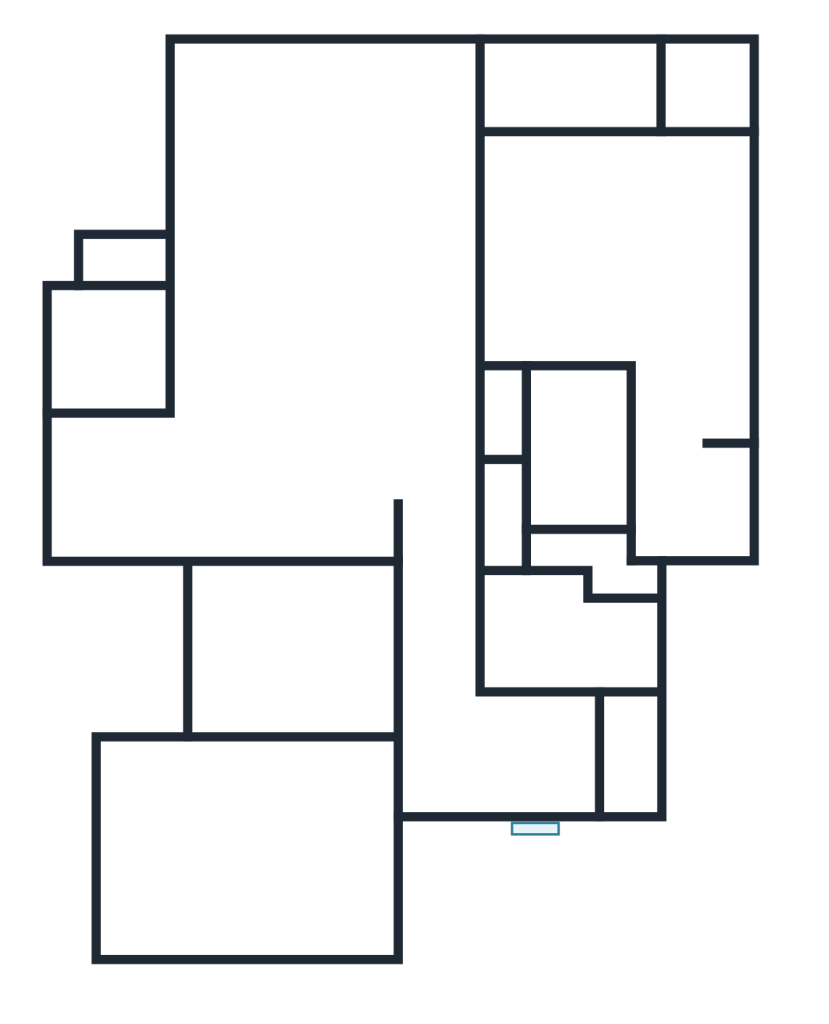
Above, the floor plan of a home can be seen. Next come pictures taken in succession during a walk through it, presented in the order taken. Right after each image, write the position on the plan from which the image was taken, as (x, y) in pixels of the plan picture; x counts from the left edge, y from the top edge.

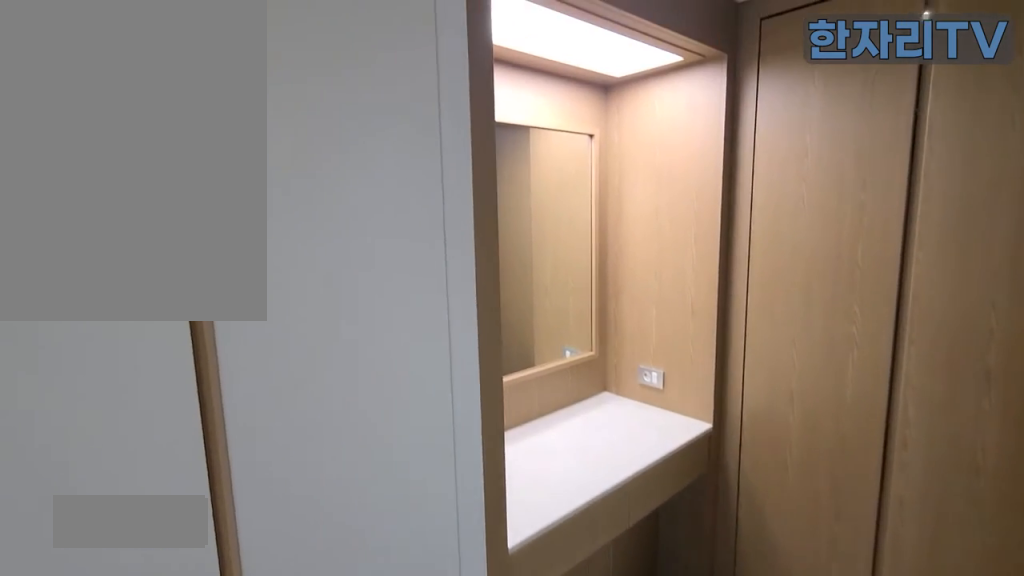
(690, 490)
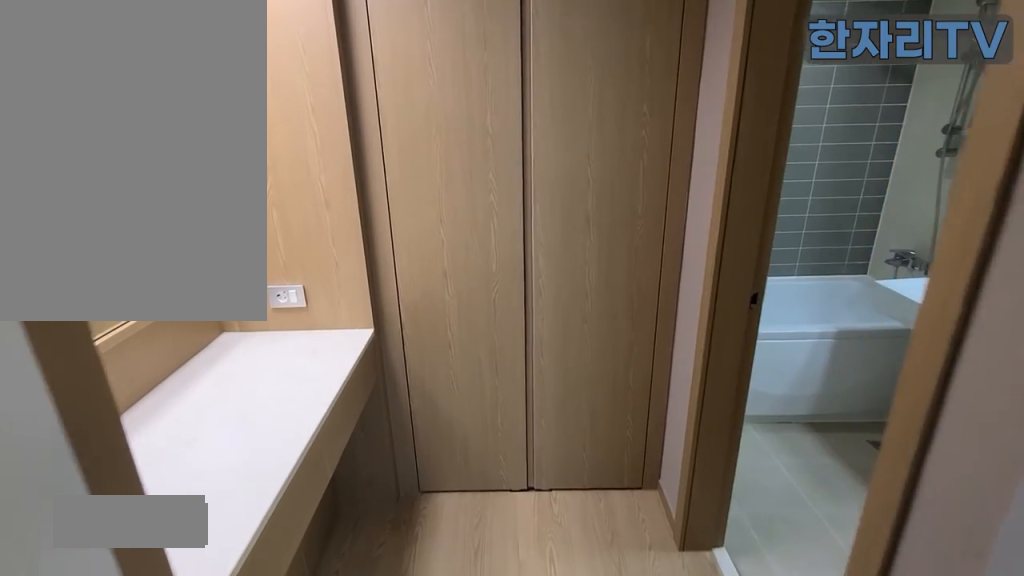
(690, 490)
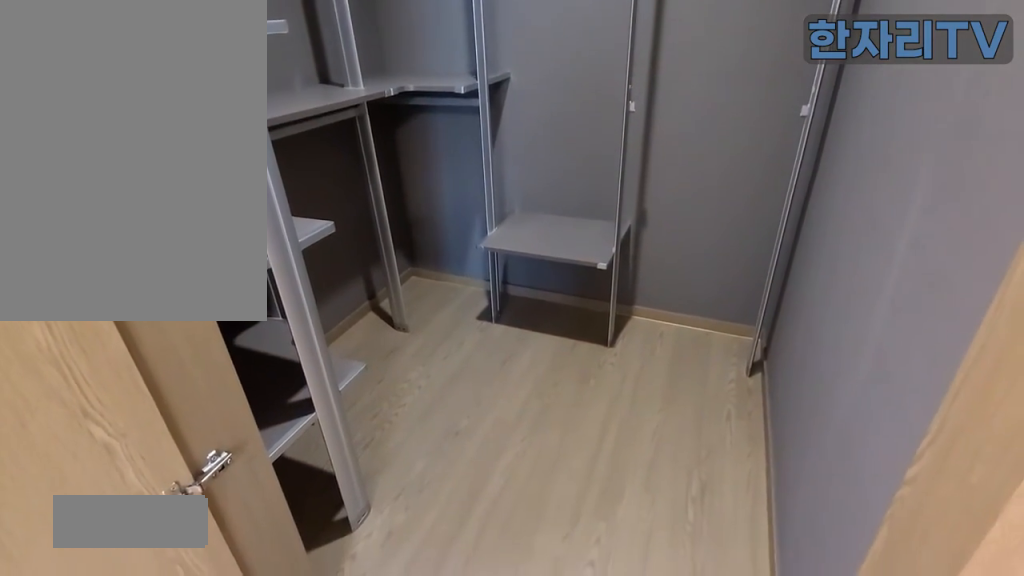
(693, 488)
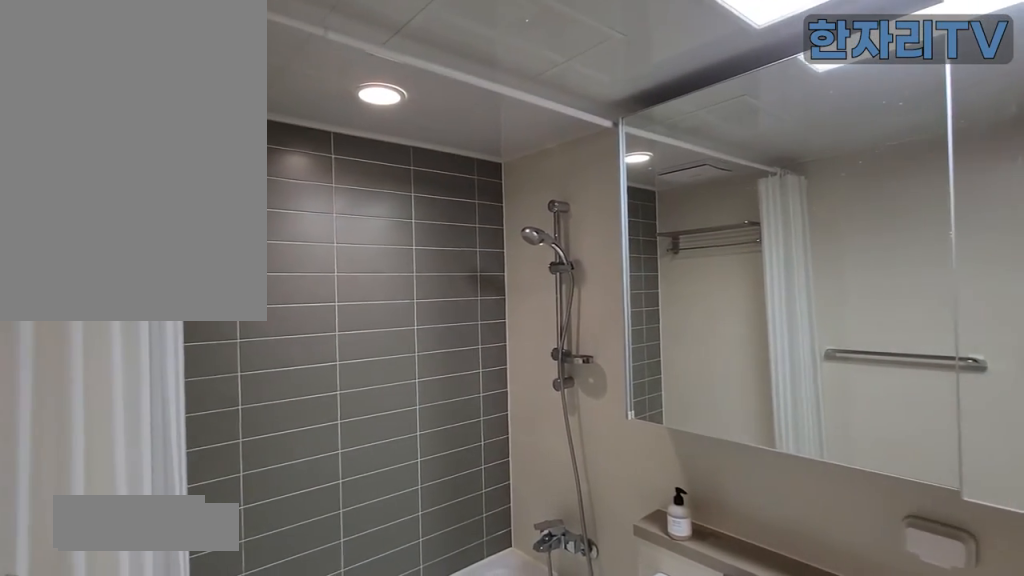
(580, 436)
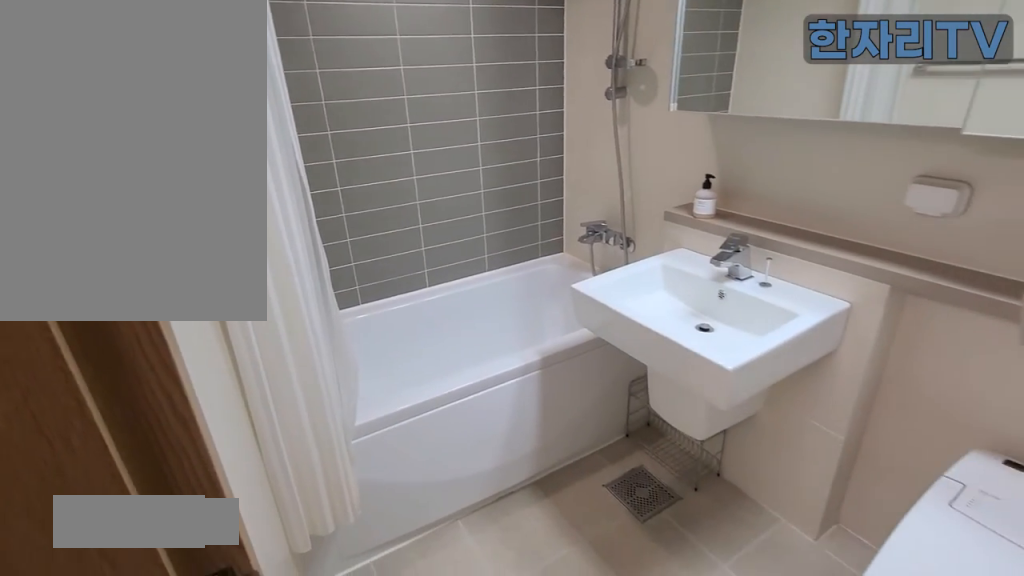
(582, 436)
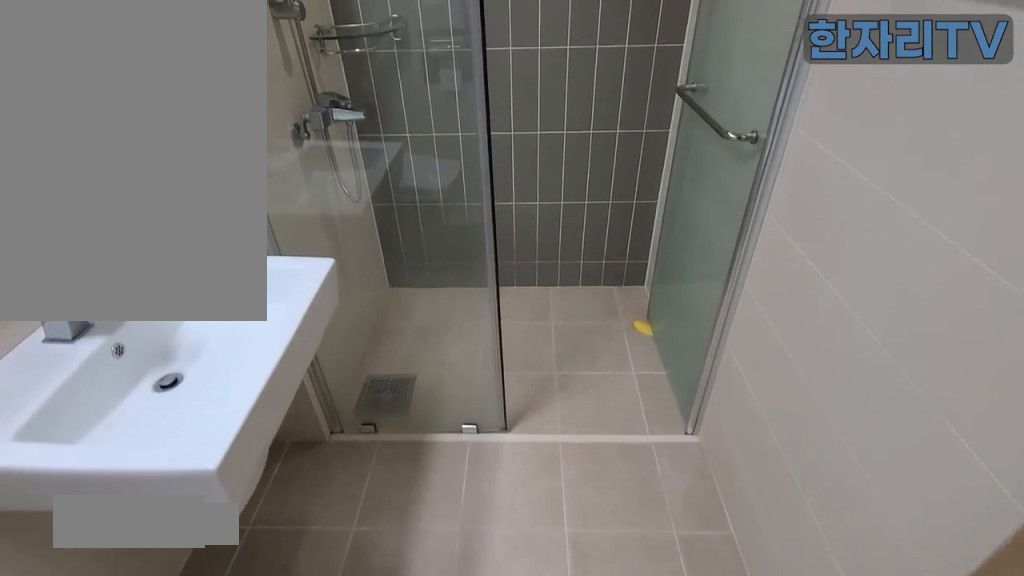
(558, 640)
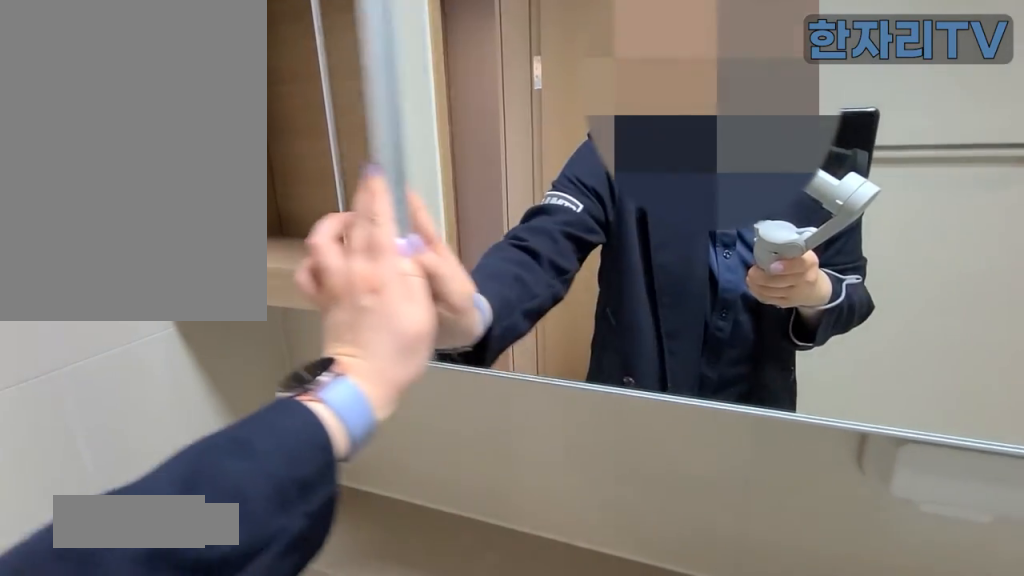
(558, 640)
